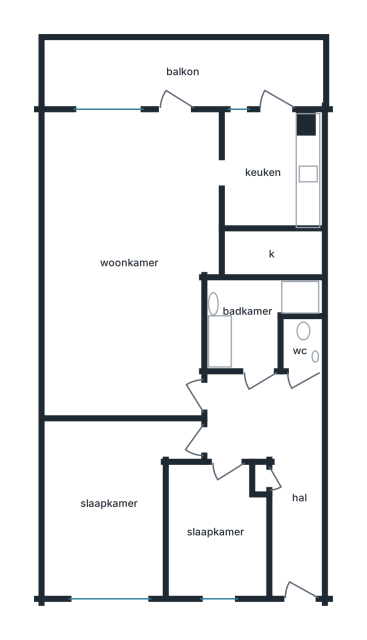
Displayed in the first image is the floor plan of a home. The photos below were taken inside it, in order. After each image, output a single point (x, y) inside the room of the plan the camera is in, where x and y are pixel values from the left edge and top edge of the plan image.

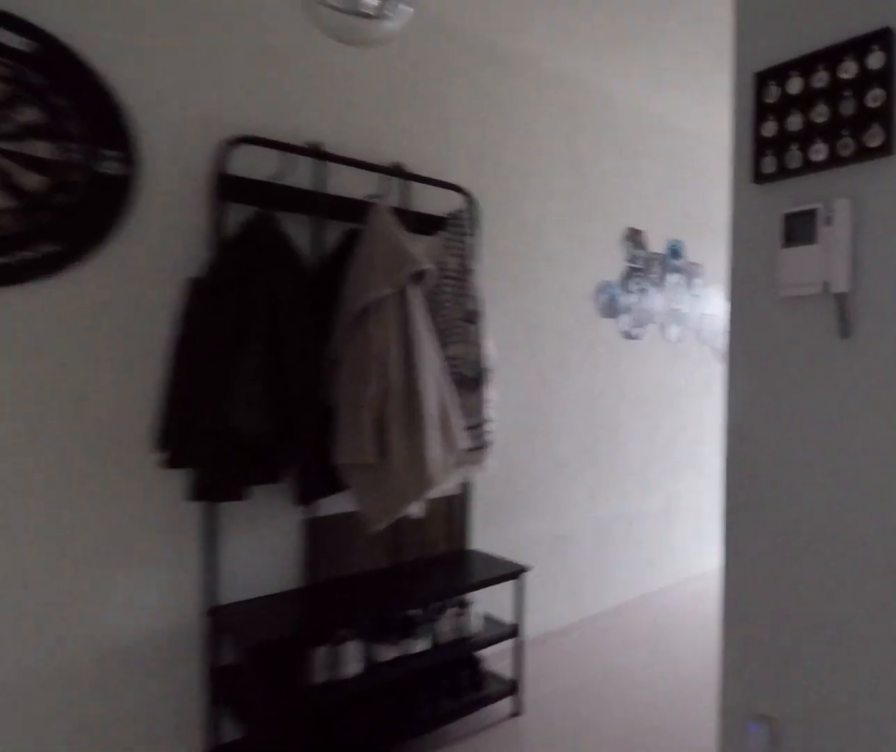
(275, 460)
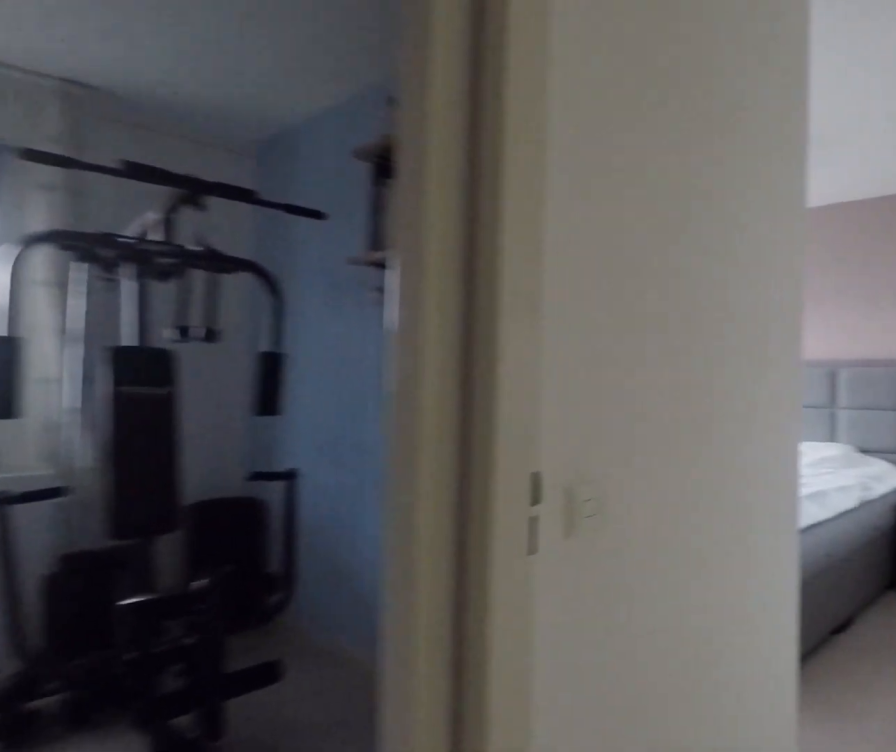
(275, 460)
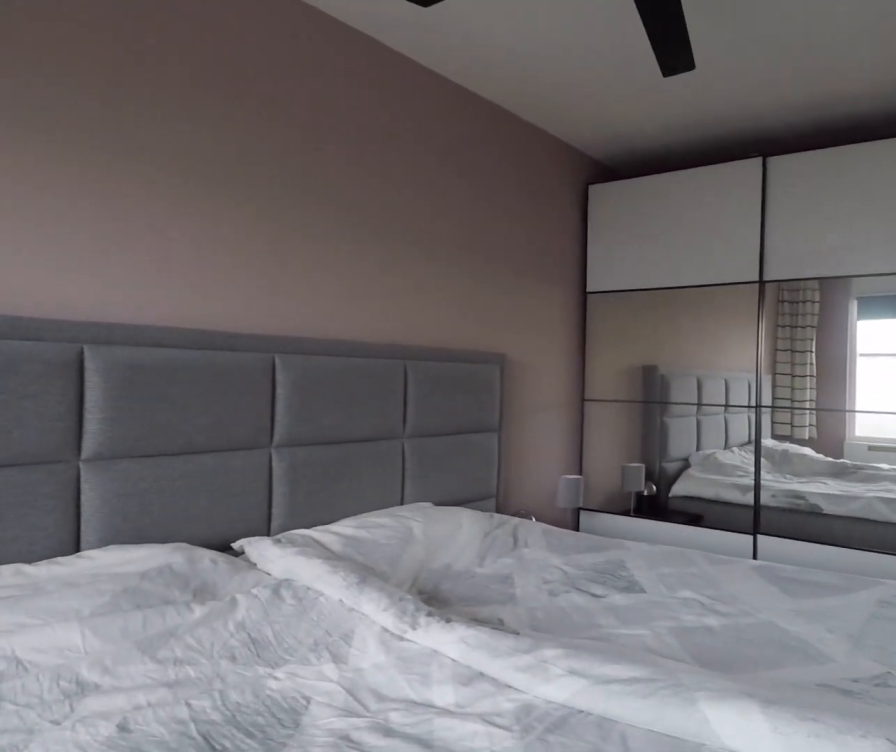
(110, 505)
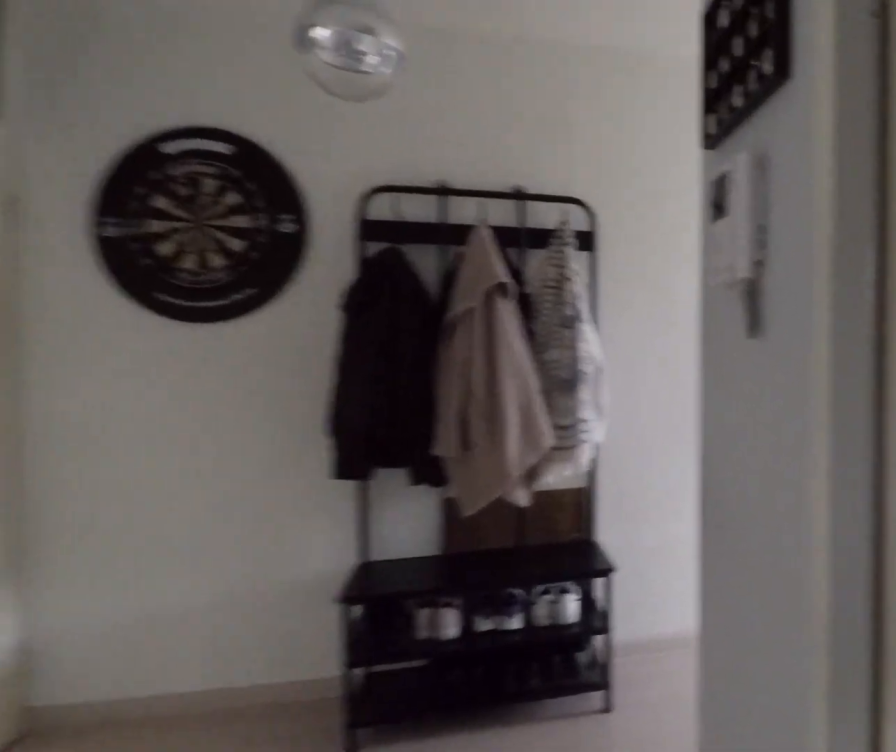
(275, 459)
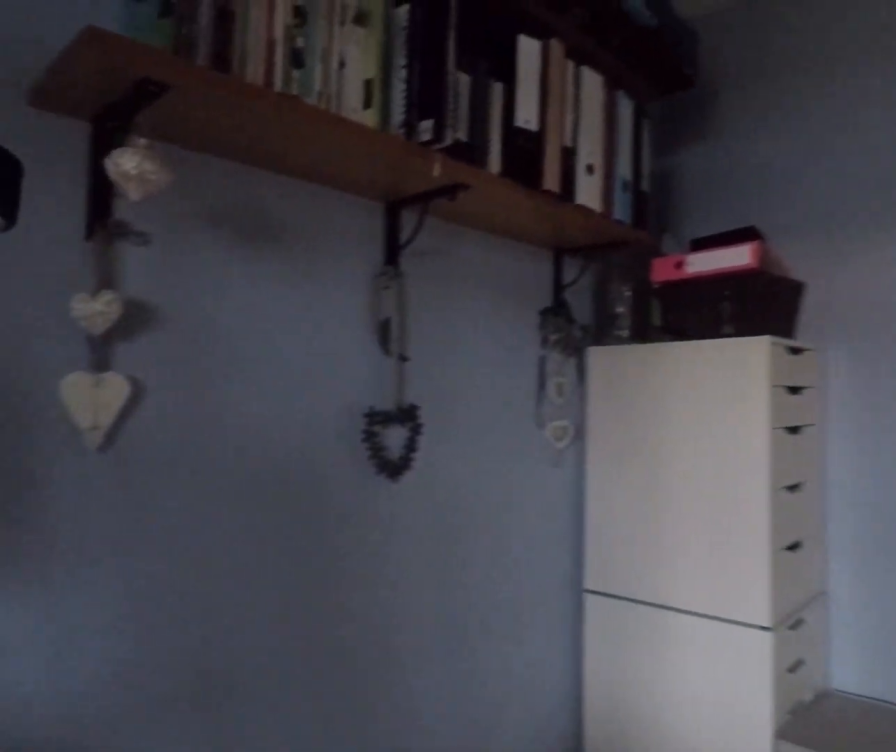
(215, 531)
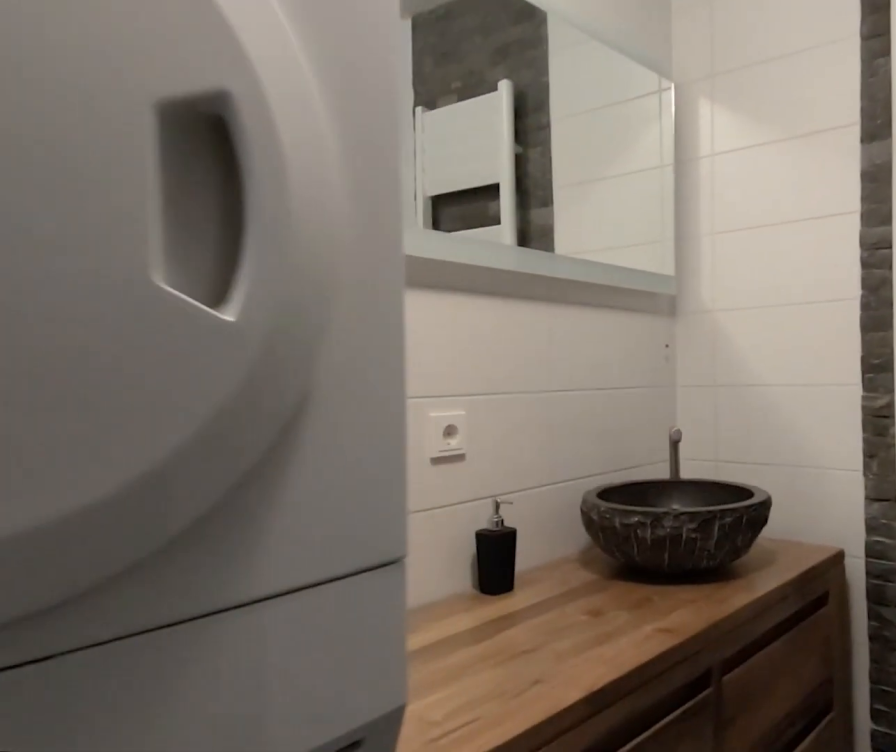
(251, 318)
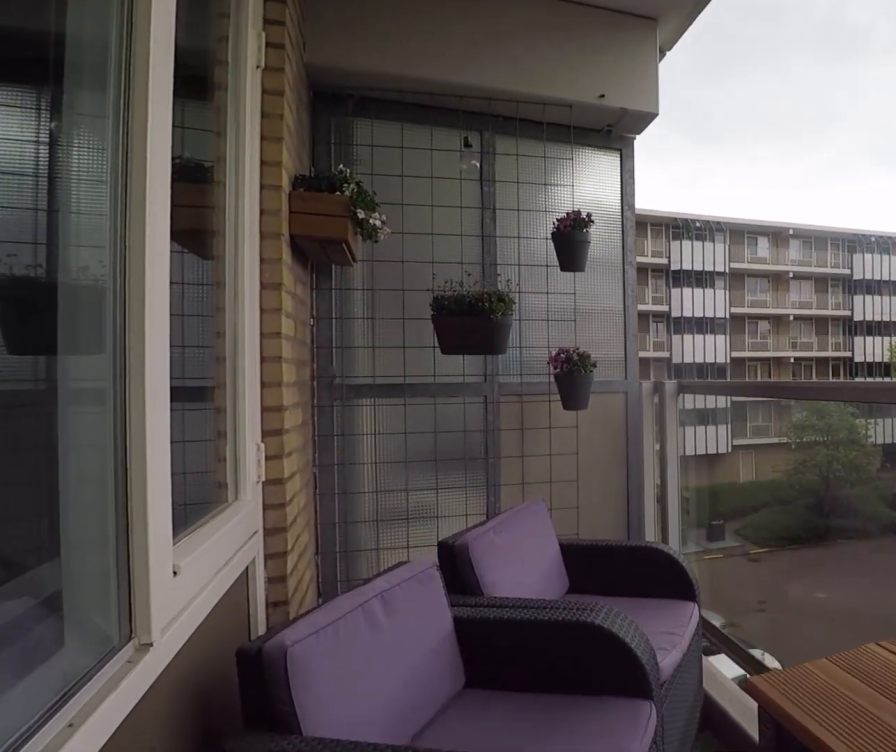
(183, 71)
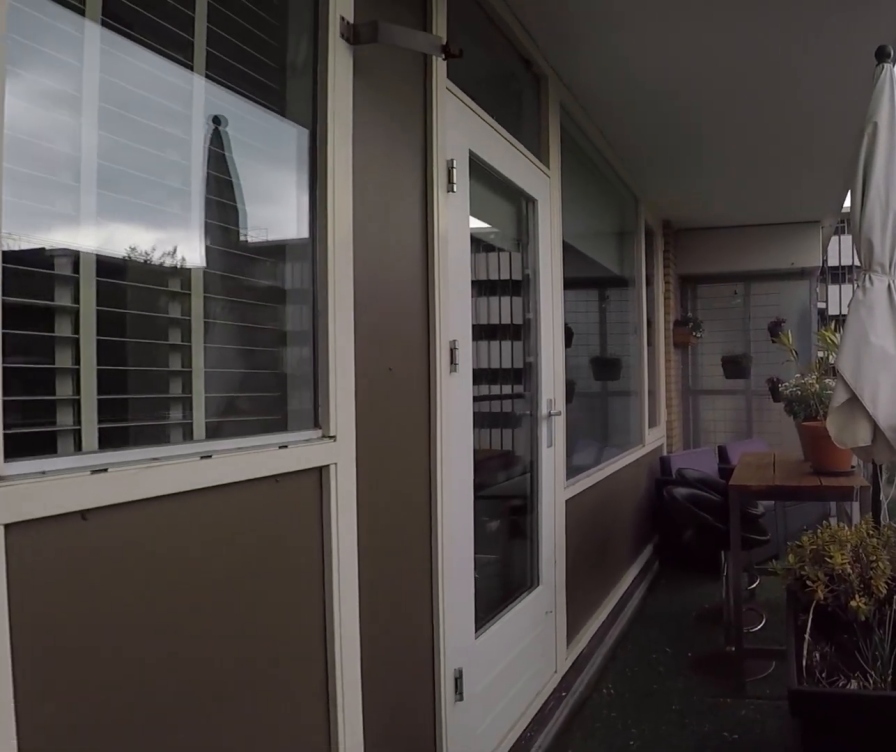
(183, 71)
